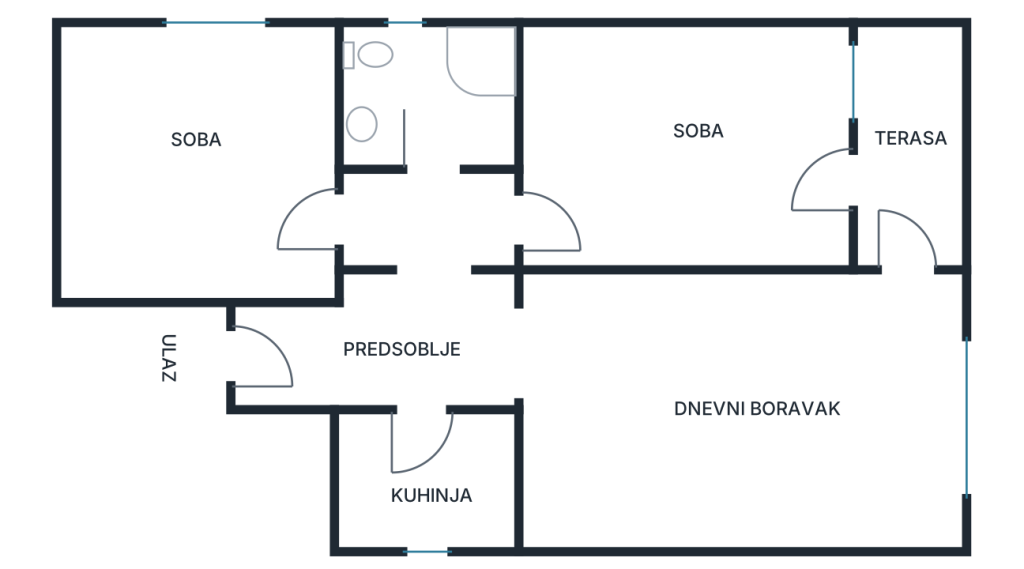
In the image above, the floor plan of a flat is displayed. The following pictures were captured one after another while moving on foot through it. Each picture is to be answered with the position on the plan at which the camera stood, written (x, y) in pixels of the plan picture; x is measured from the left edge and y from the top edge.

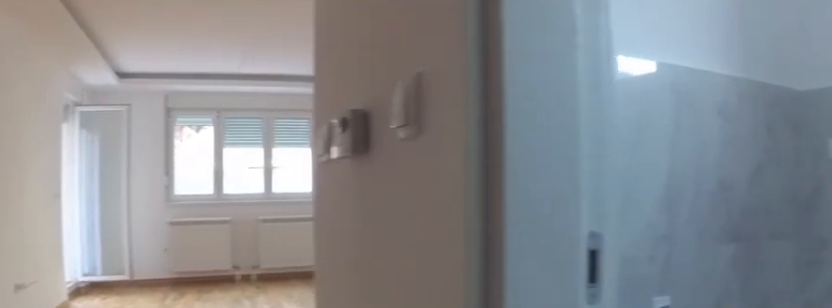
(403, 359)
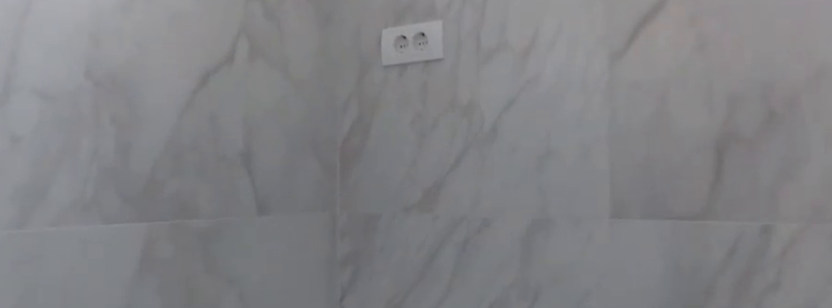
(450, 466)
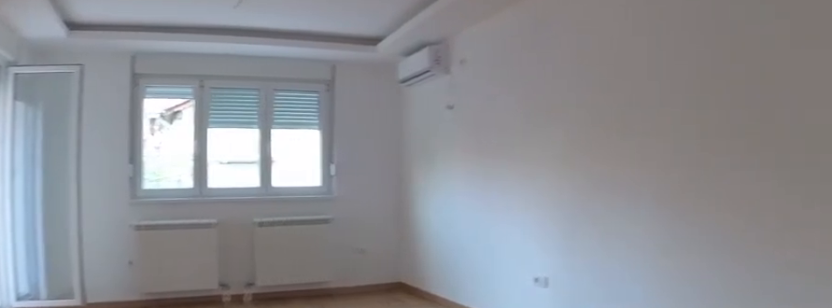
(529, 357)
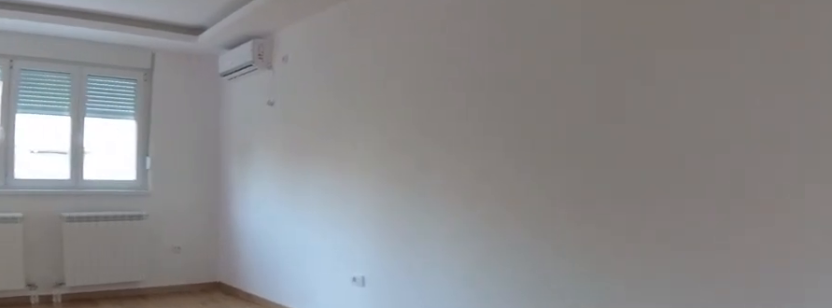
(521, 356)
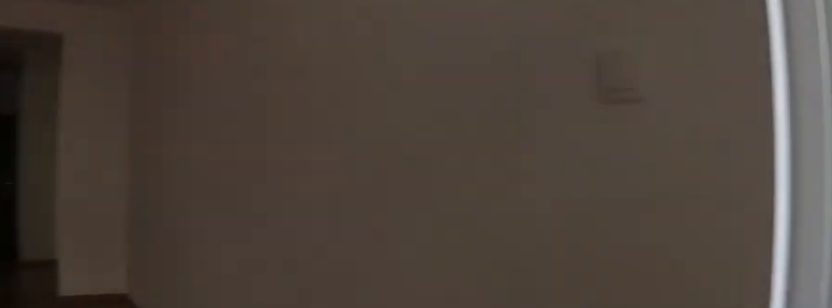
(890, 365)
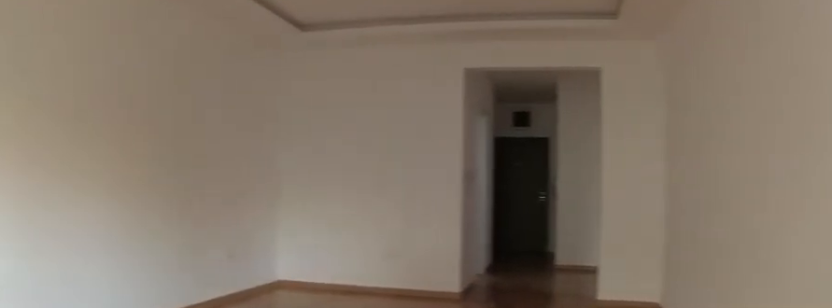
(888, 374)
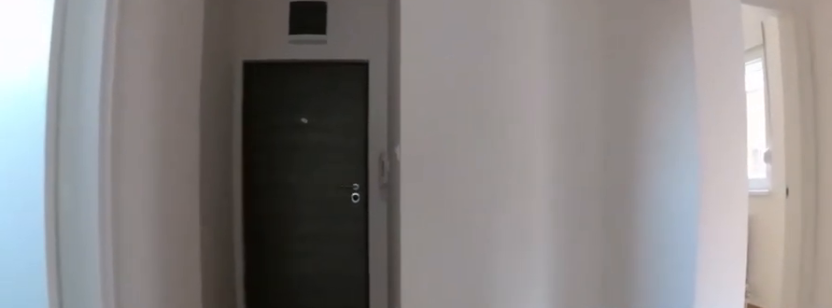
(519, 339)
